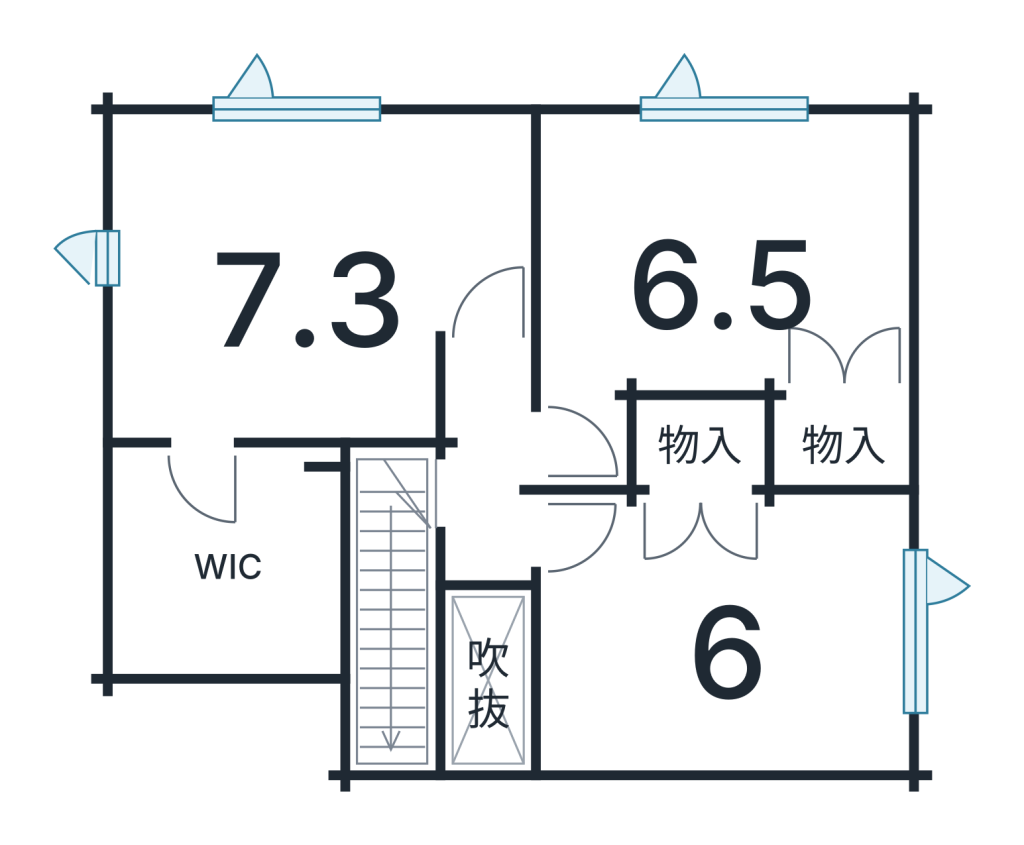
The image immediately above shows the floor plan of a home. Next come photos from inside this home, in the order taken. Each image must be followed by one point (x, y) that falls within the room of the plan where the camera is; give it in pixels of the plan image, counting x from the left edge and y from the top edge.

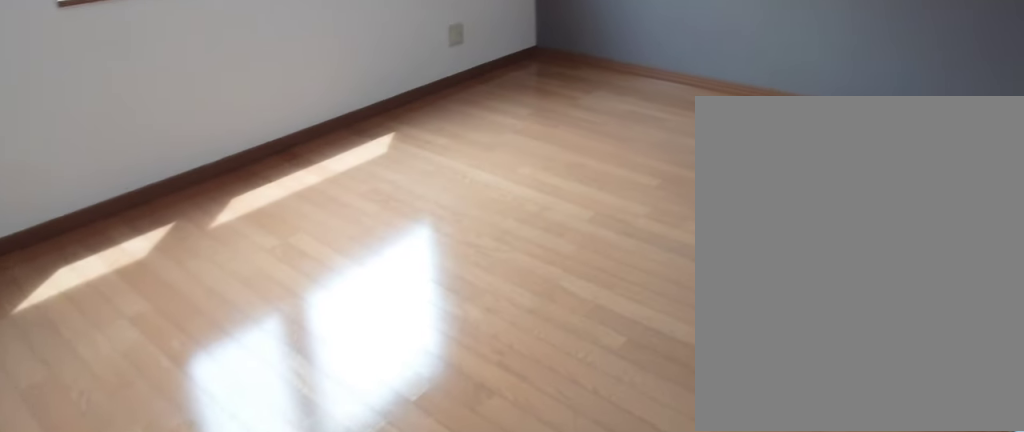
(705, 267)
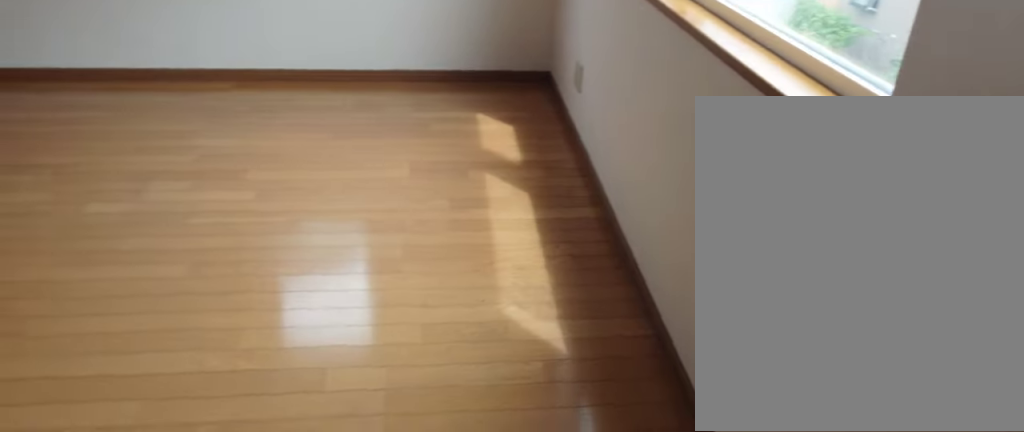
(275, 292)
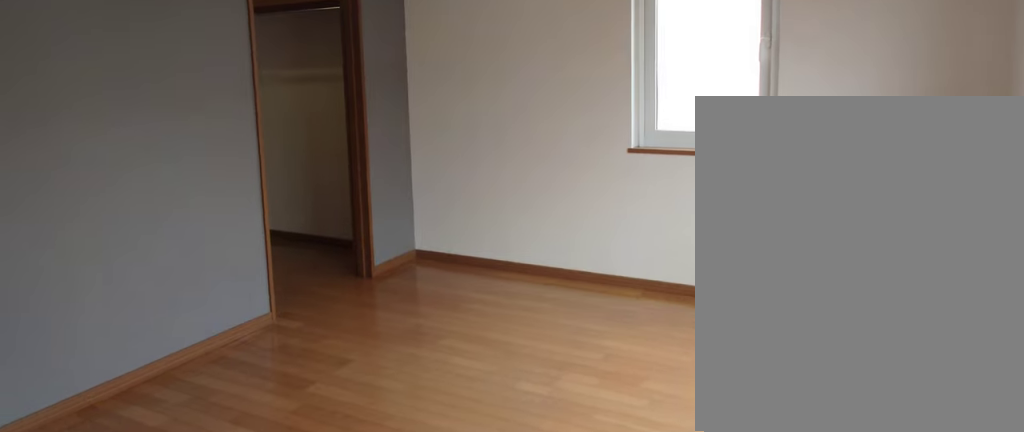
(275, 292)
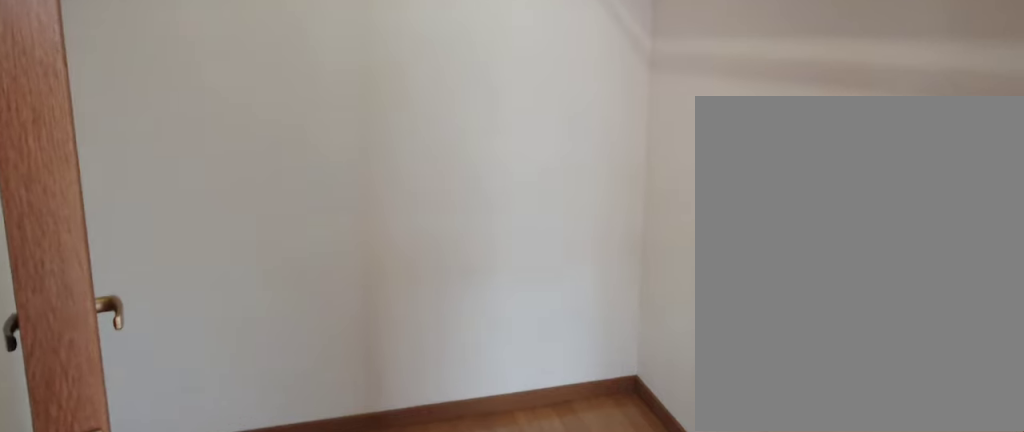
(206, 576)
